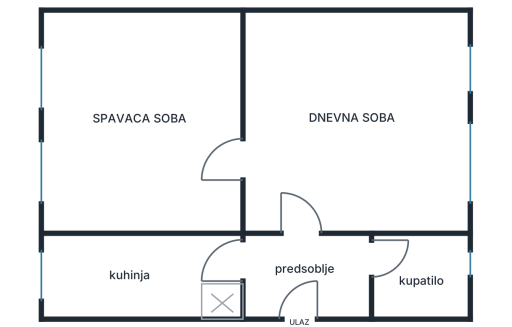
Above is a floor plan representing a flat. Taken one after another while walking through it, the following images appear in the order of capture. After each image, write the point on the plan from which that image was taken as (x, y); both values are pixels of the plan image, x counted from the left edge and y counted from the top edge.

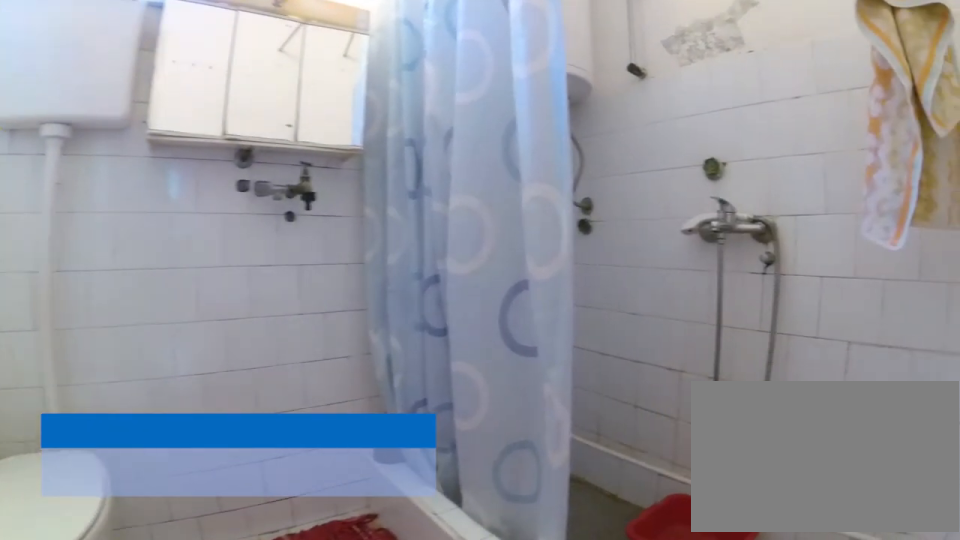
(373, 270)
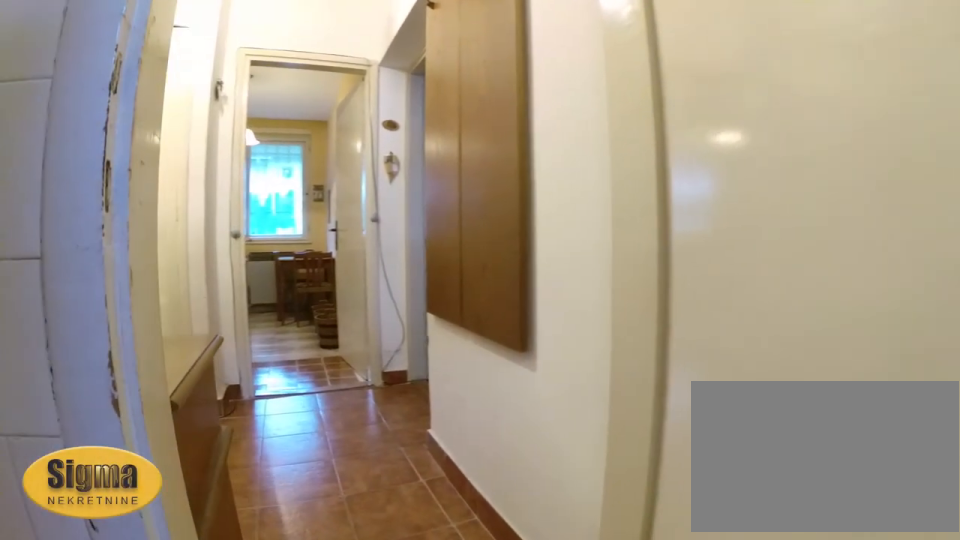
(405, 267)
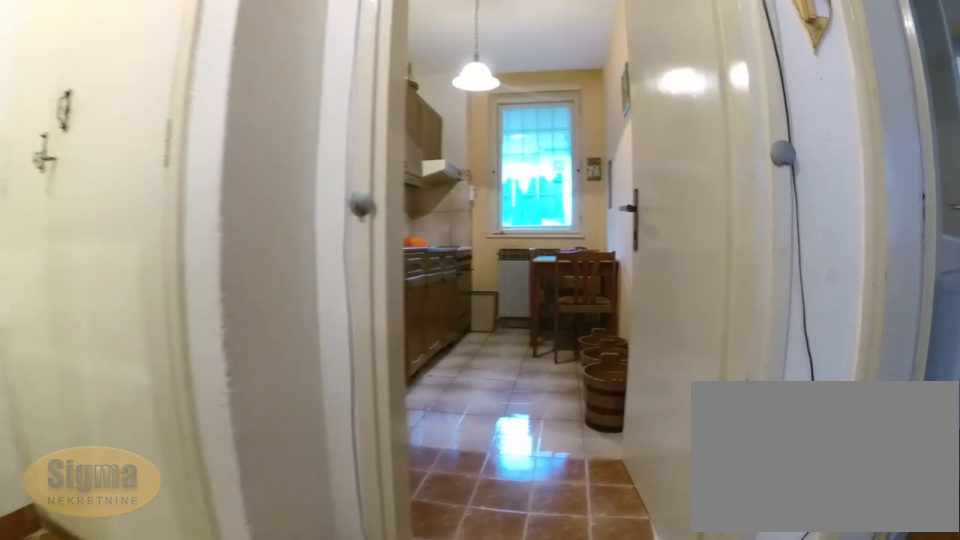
(317, 268)
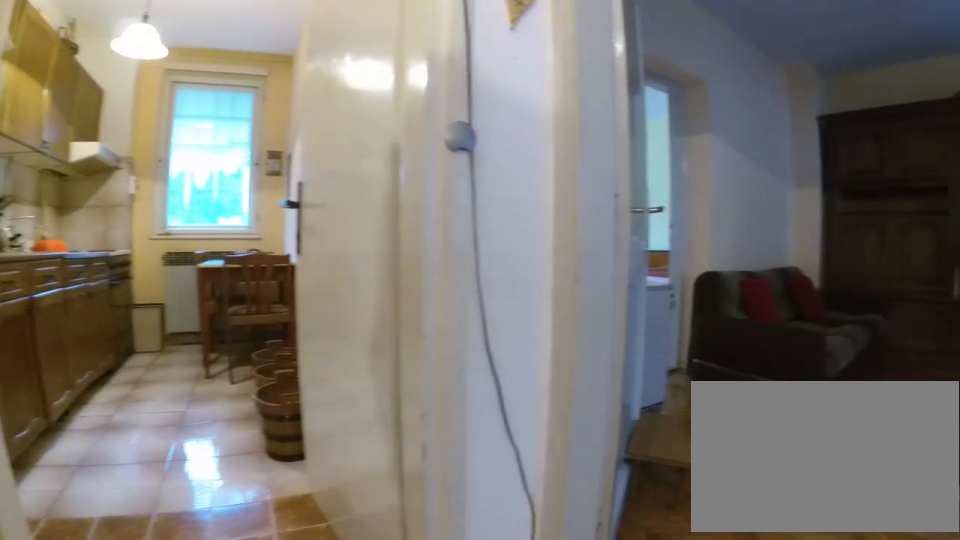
(309, 272)
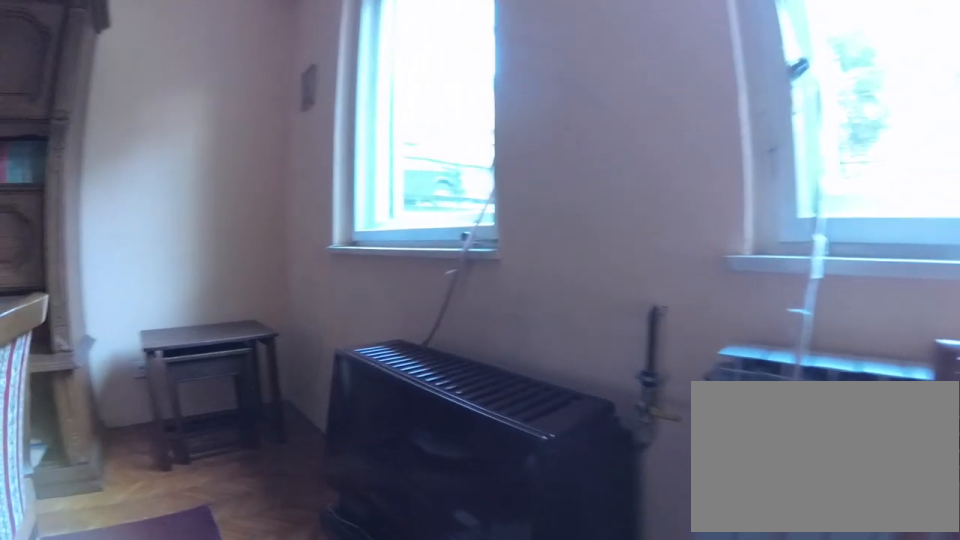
(407, 172)
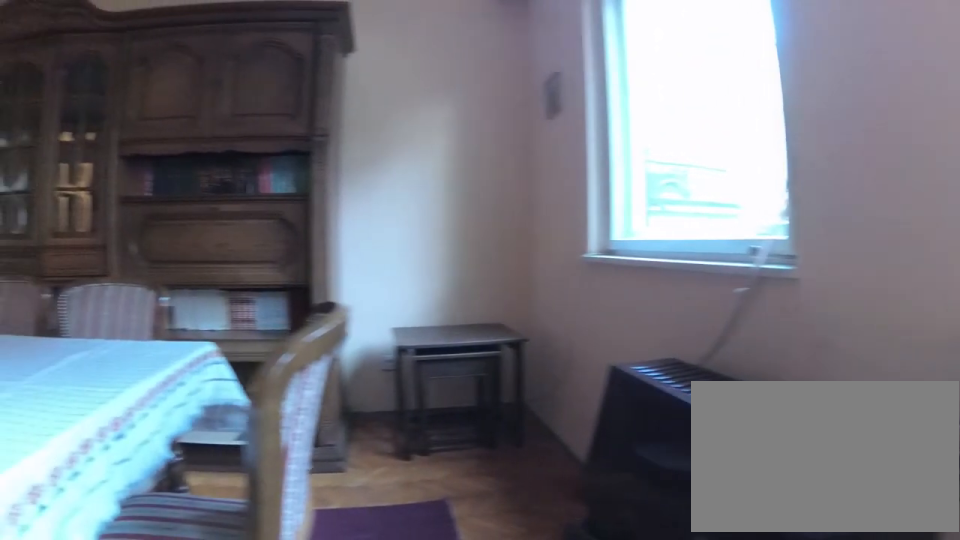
(424, 161)
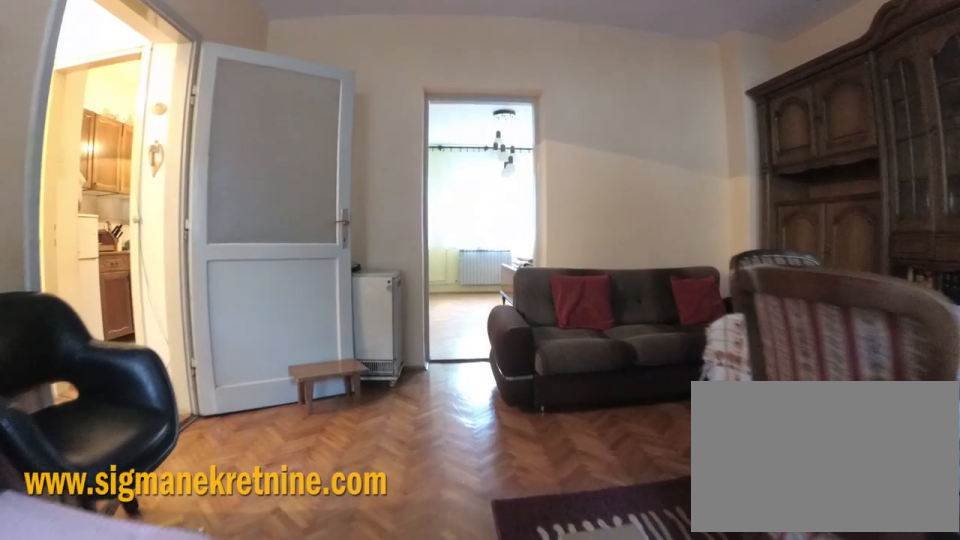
(423, 169)
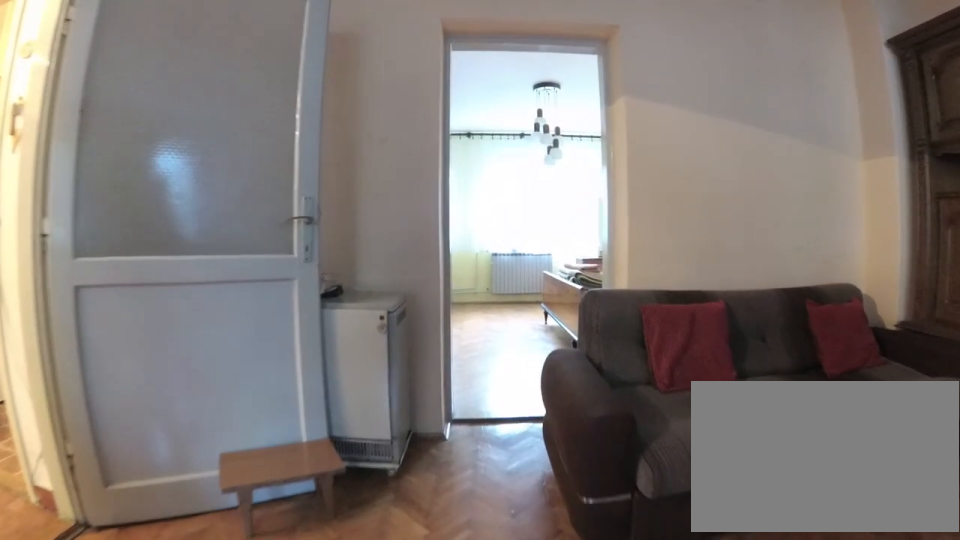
(373, 169)
